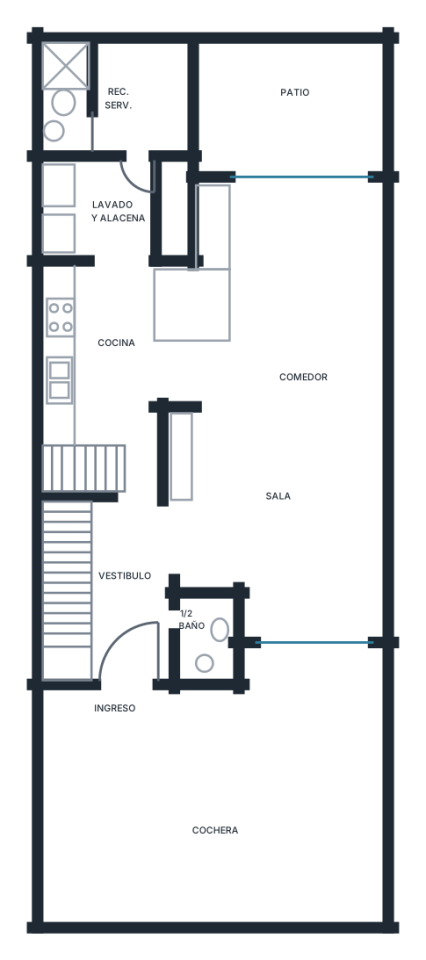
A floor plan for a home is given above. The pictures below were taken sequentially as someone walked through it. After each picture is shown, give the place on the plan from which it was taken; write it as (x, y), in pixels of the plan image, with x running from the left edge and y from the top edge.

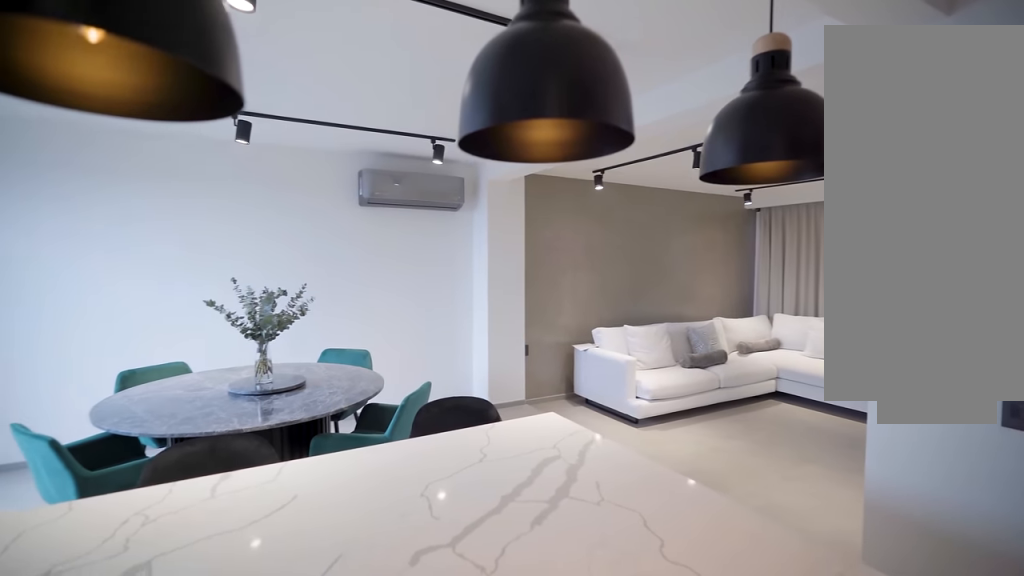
(119, 298)
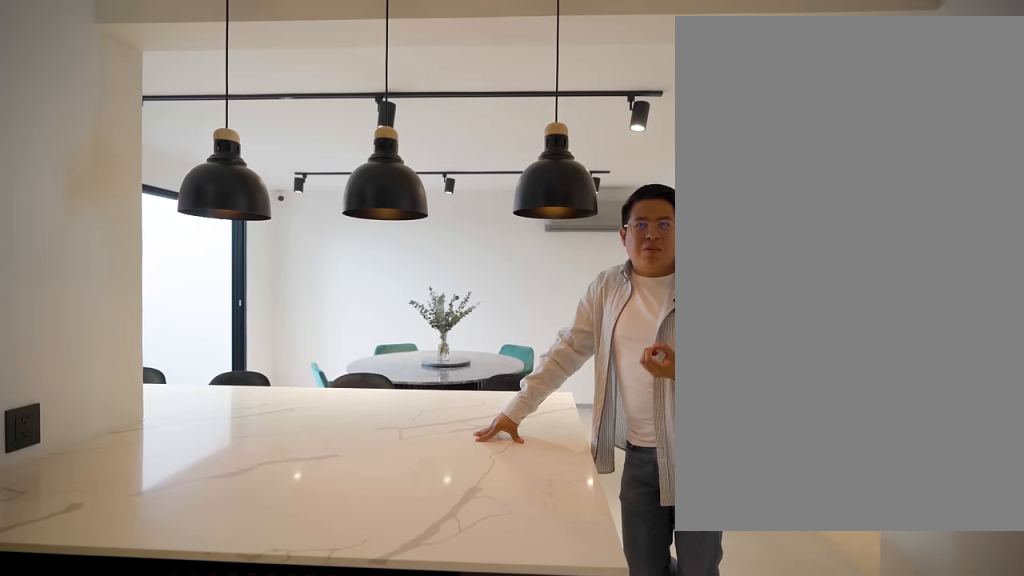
(97, 318)
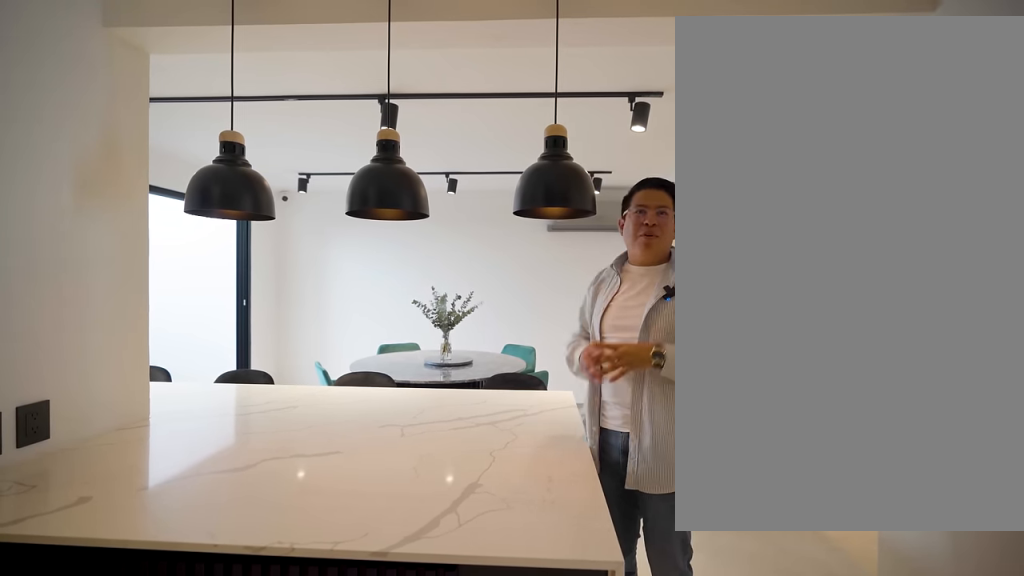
(97, 318)
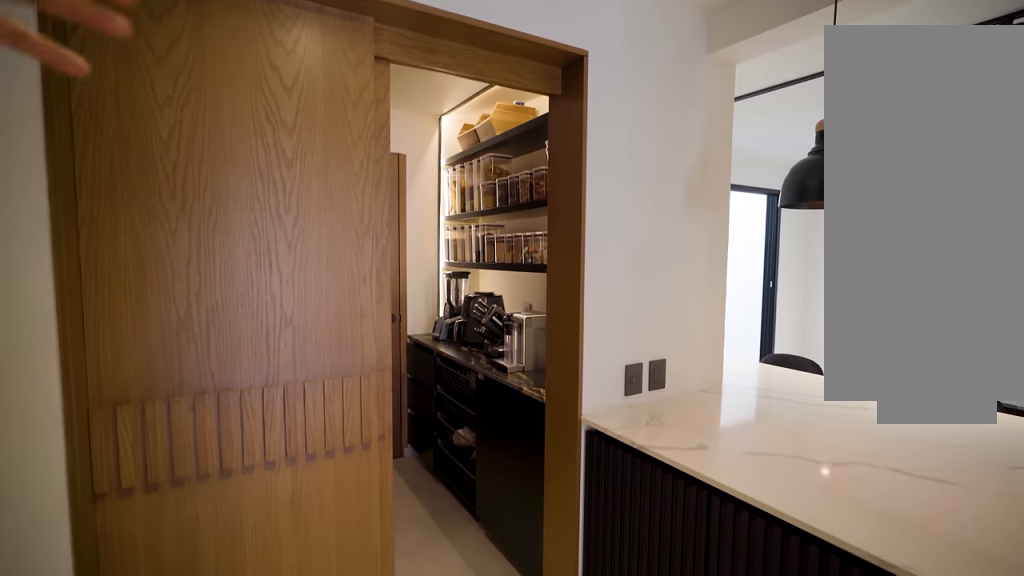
(96, 316)
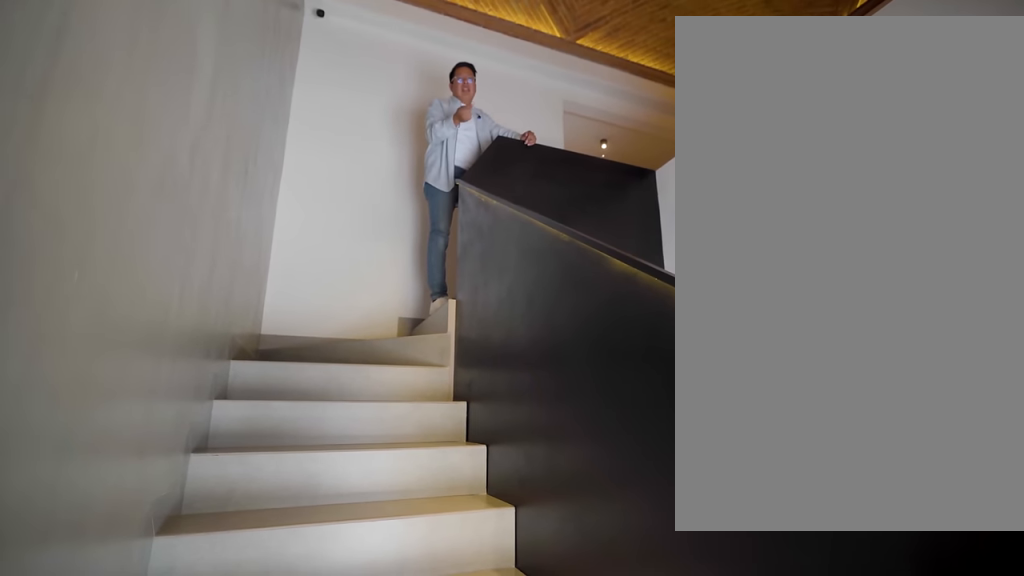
(72, 646)
